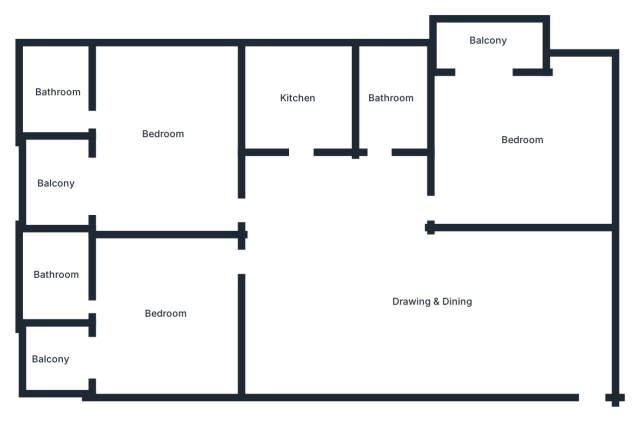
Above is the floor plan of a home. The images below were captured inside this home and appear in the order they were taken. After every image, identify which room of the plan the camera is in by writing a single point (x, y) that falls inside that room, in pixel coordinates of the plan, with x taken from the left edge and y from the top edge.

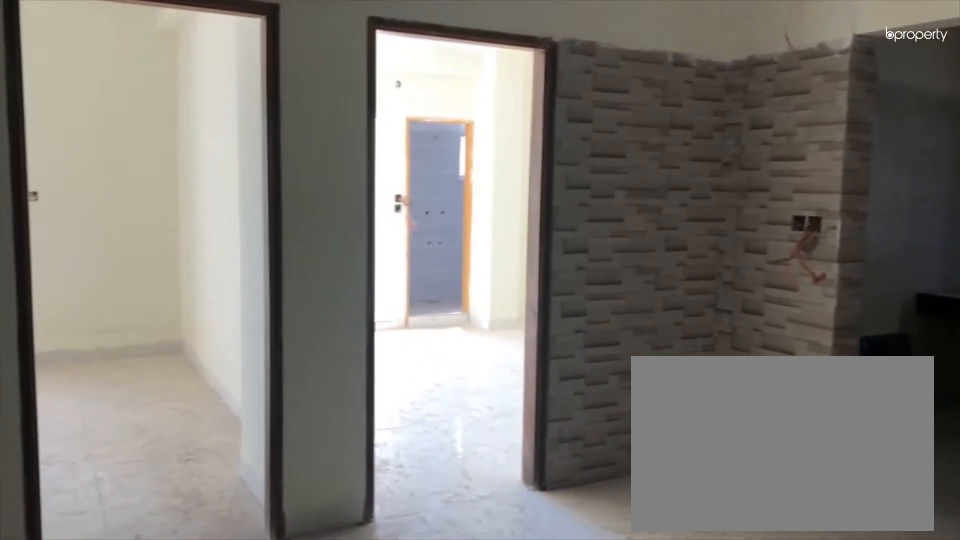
(431, 299)
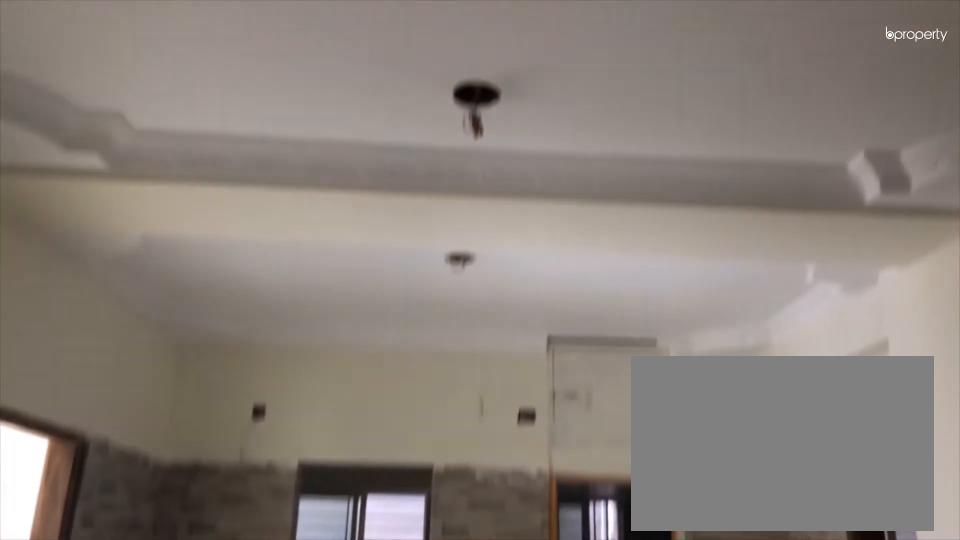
(431, 299)
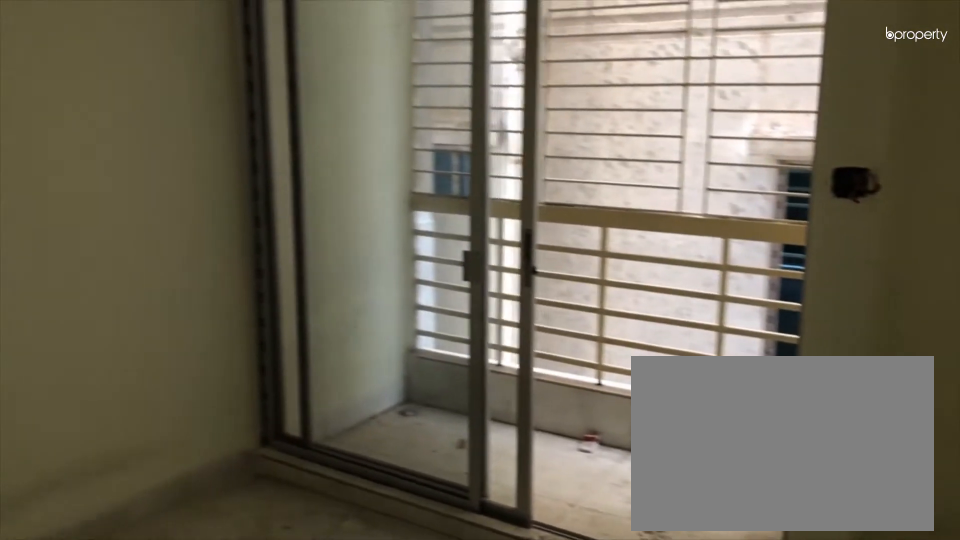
(524, 141)
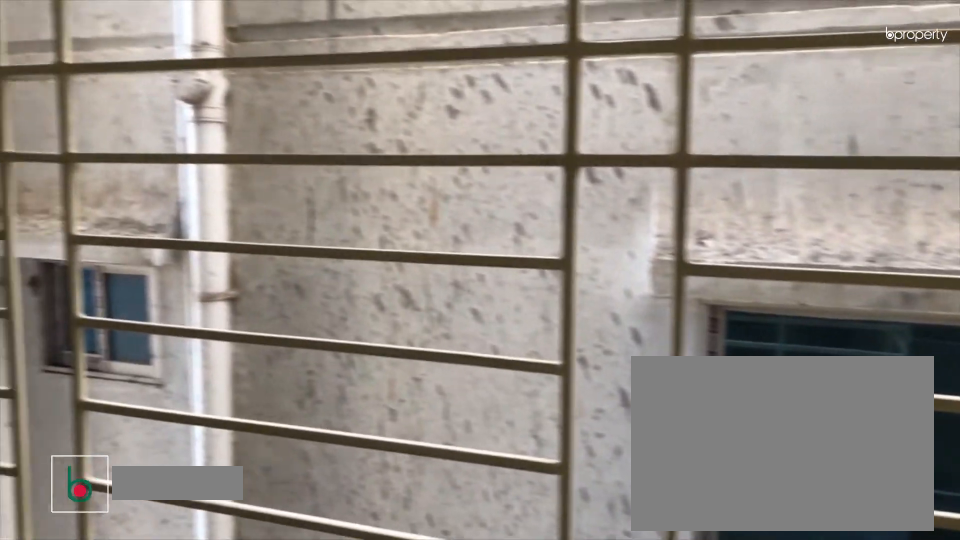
(488, 42)
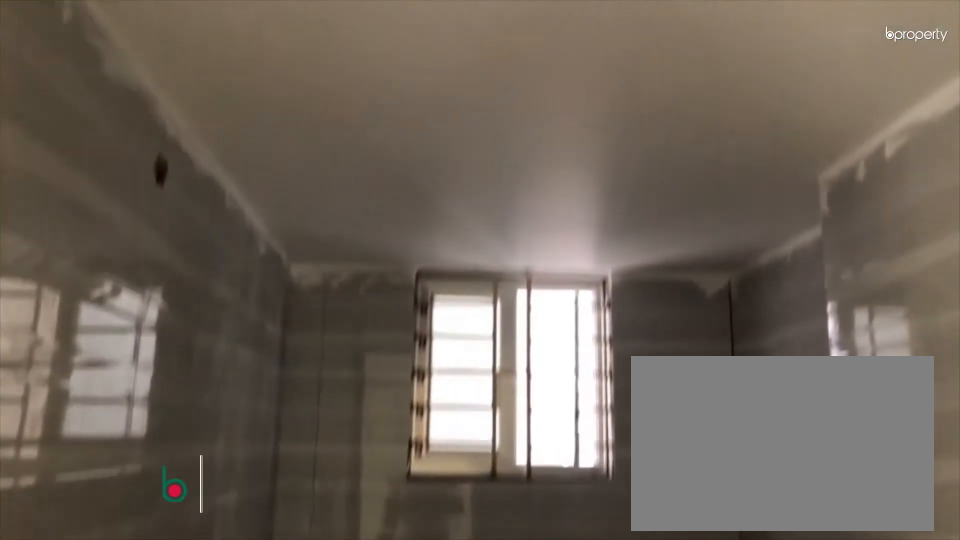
(392, 99)
